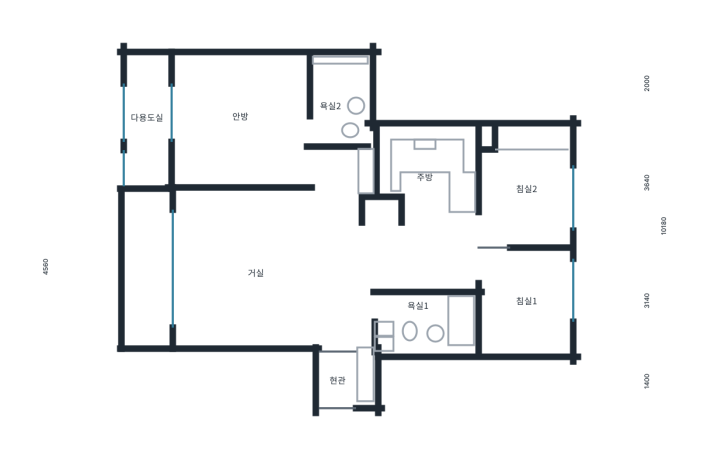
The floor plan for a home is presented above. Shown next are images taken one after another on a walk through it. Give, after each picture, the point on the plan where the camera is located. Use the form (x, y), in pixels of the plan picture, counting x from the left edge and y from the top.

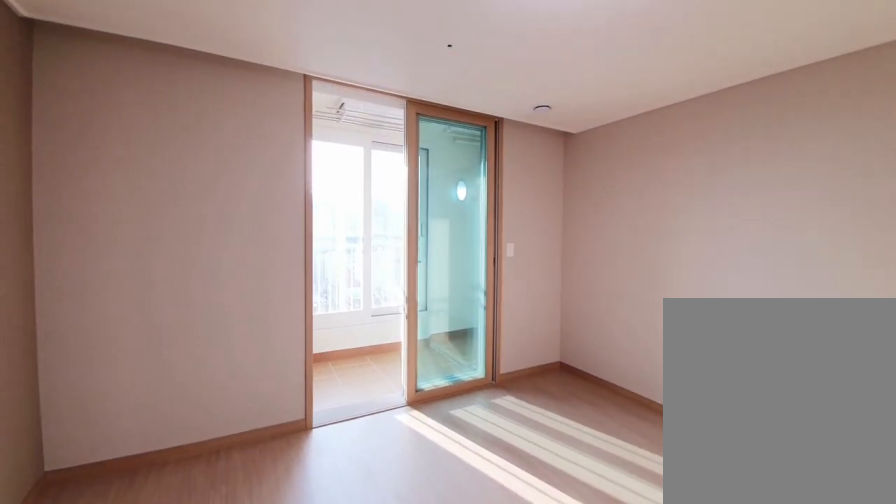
(252, 141)
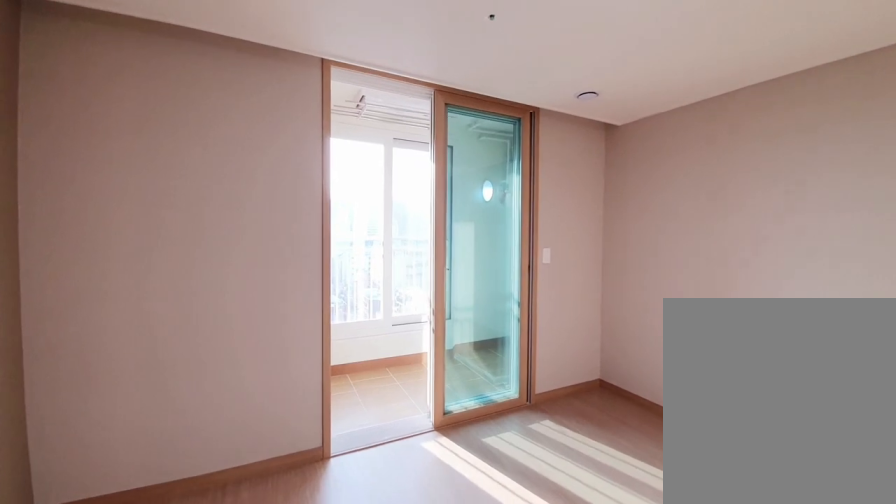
(254, 140)
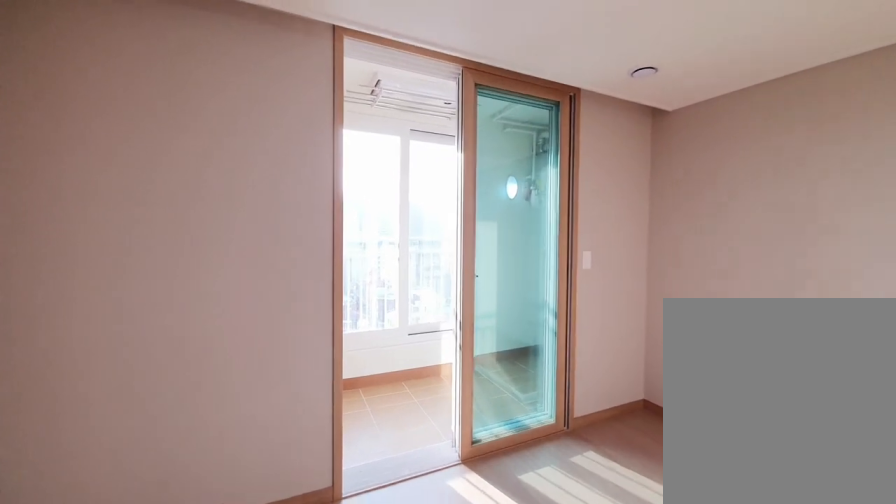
(255, 140)
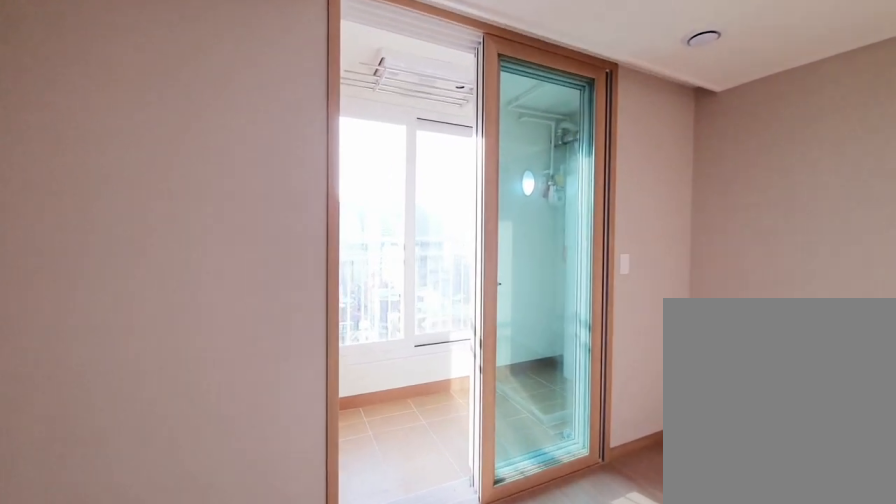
(255, 142)
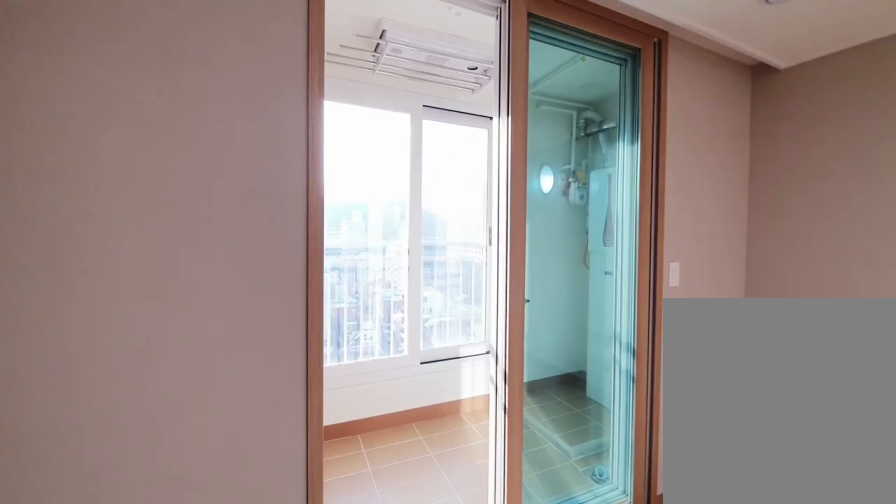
(253, 140)
